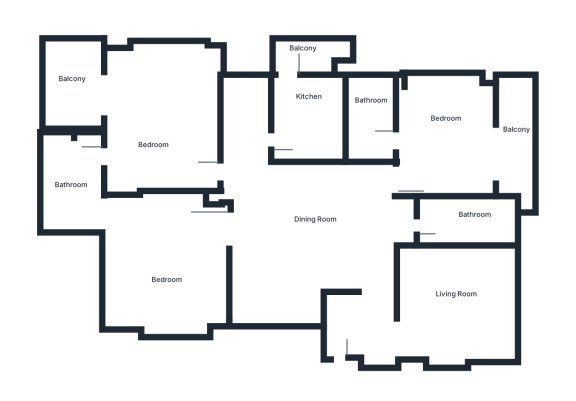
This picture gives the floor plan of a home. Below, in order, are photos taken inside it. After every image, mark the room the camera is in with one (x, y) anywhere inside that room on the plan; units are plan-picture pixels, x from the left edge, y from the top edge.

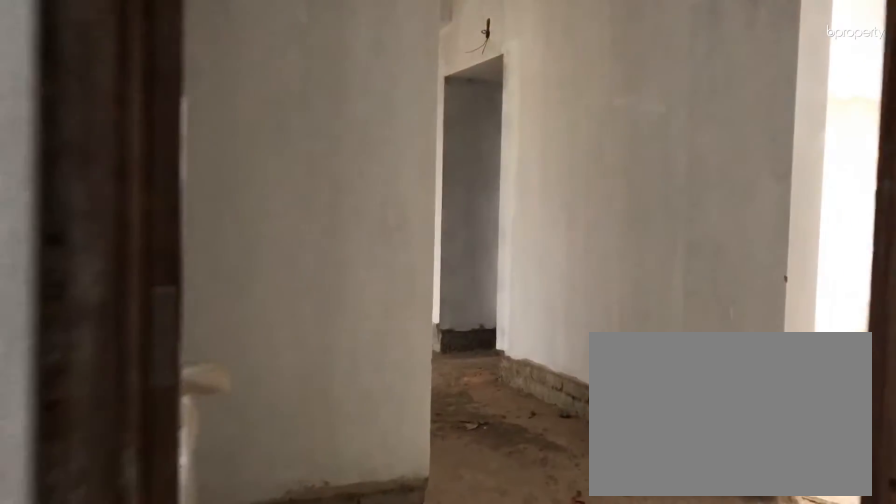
(359, 321)
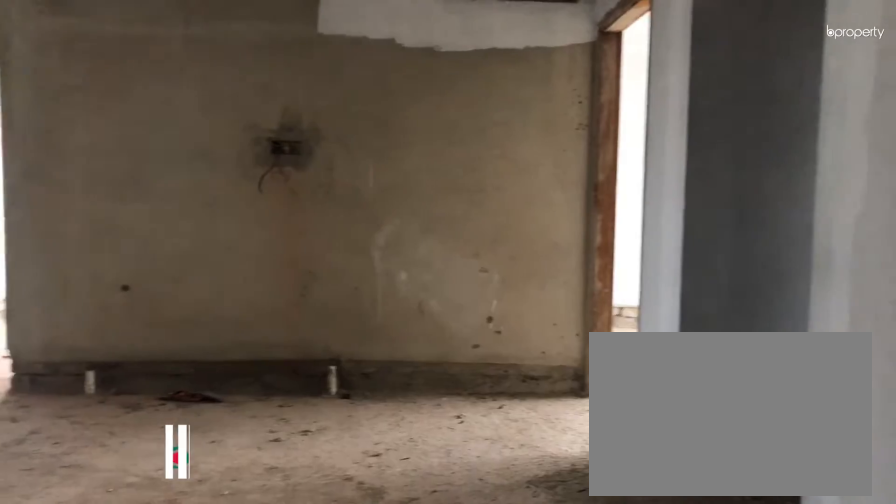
(314, 238)
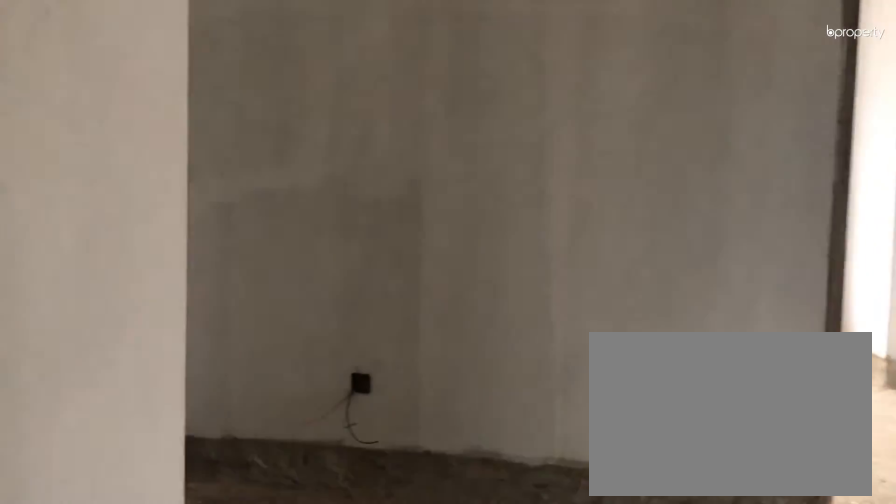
(314, 238)
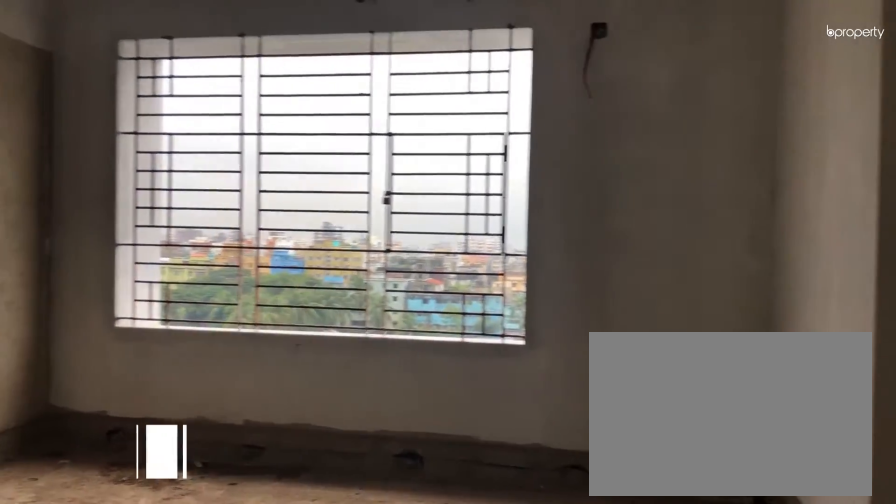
(455, 297)
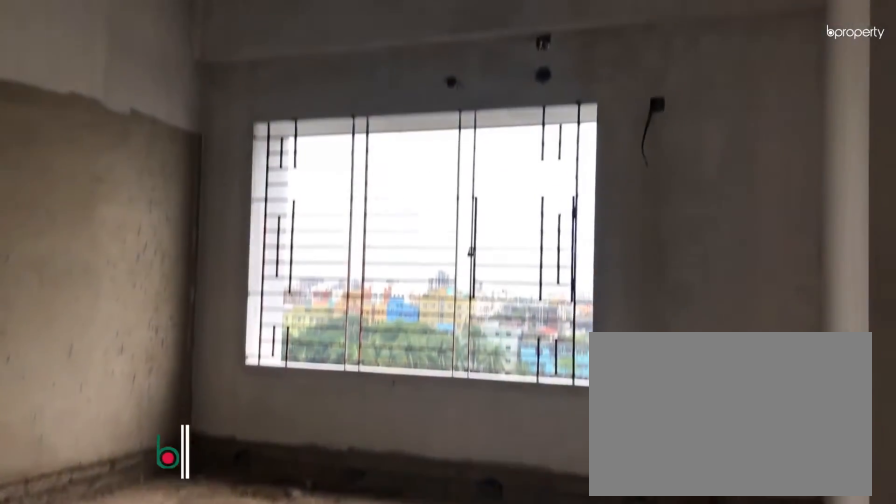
(456, 297)
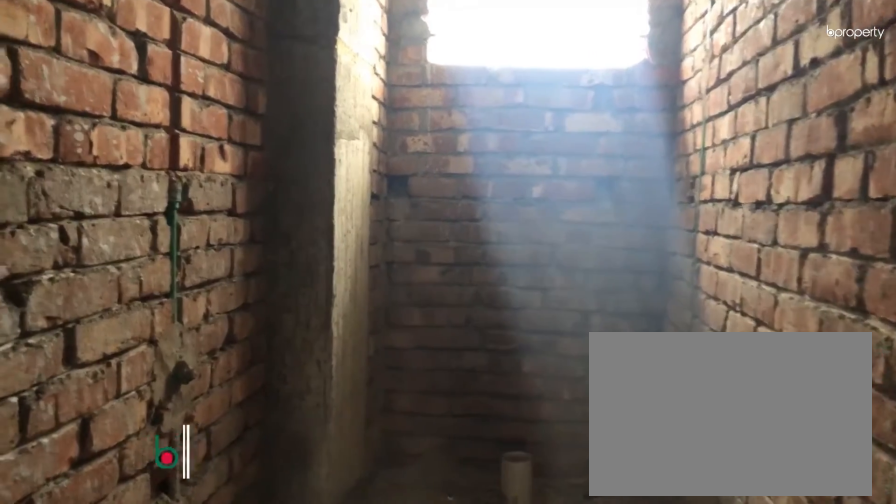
(475, 223)
